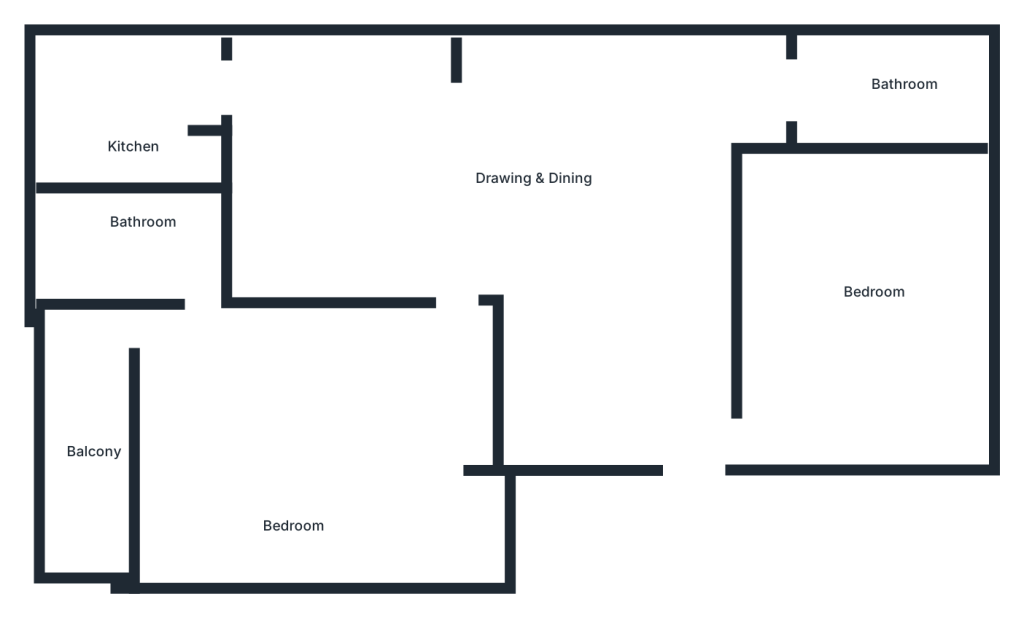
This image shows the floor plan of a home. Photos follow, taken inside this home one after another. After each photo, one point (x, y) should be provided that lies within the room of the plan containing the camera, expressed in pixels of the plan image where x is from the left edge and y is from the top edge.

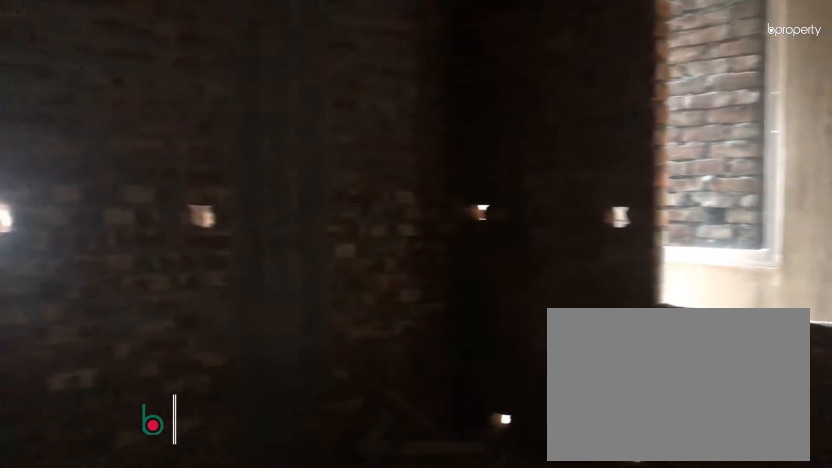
(869, 288)
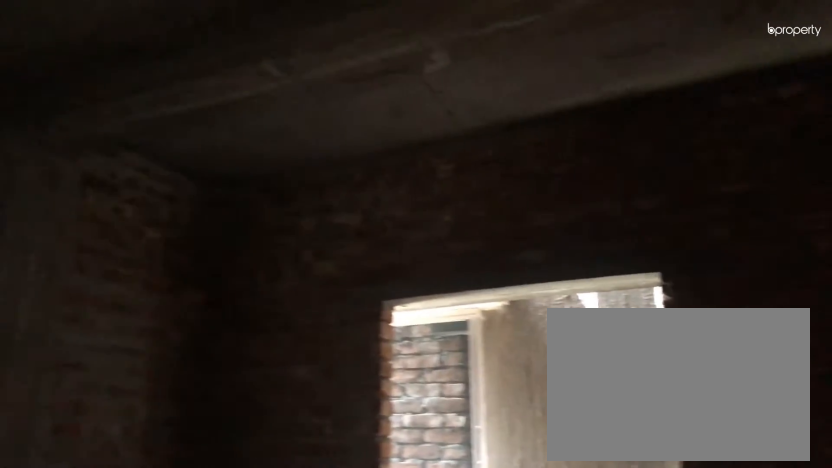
(869, 288)
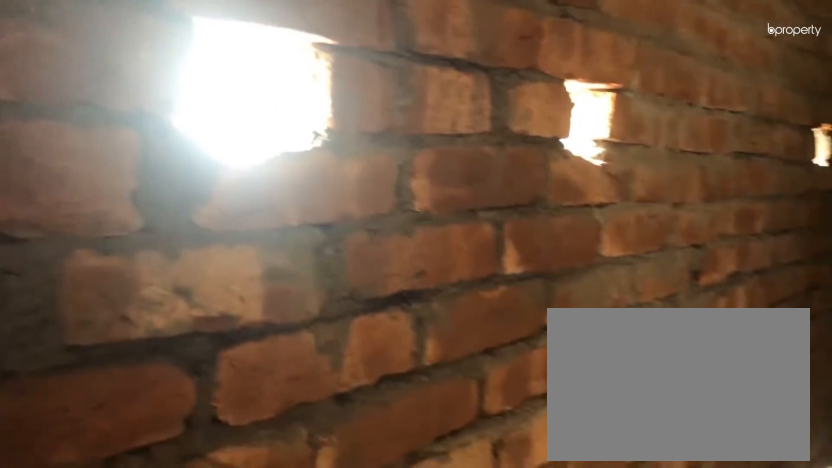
(891, 100)
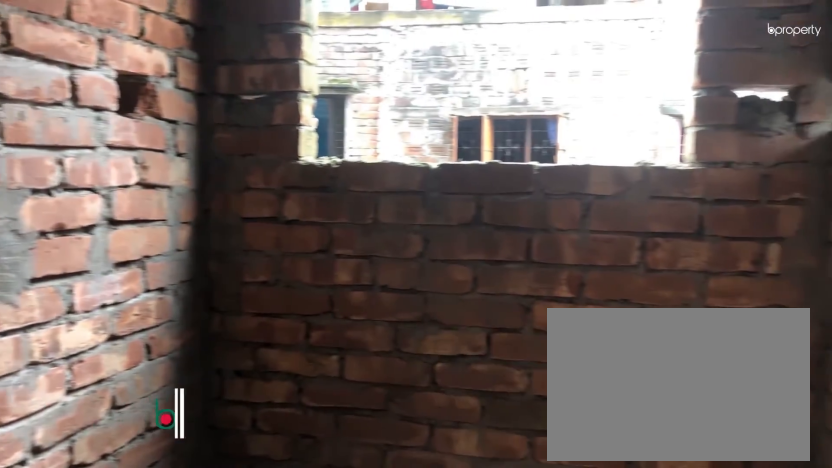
(138, 136)
